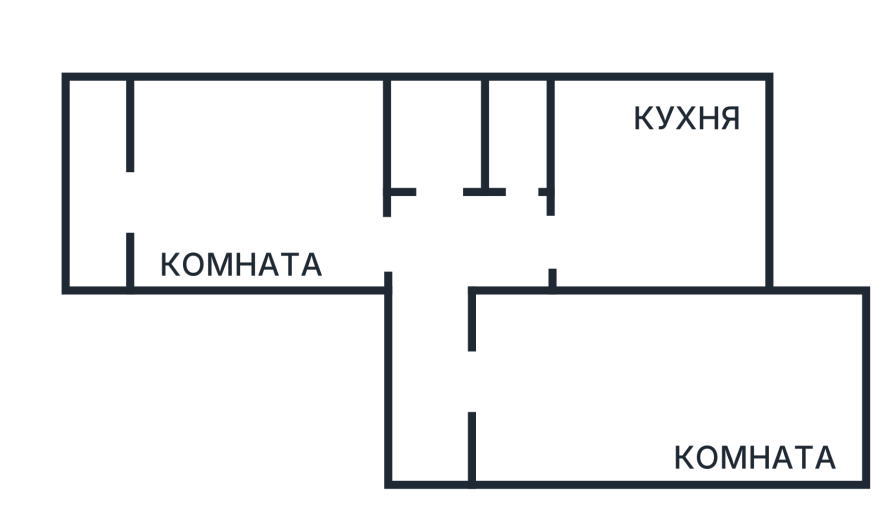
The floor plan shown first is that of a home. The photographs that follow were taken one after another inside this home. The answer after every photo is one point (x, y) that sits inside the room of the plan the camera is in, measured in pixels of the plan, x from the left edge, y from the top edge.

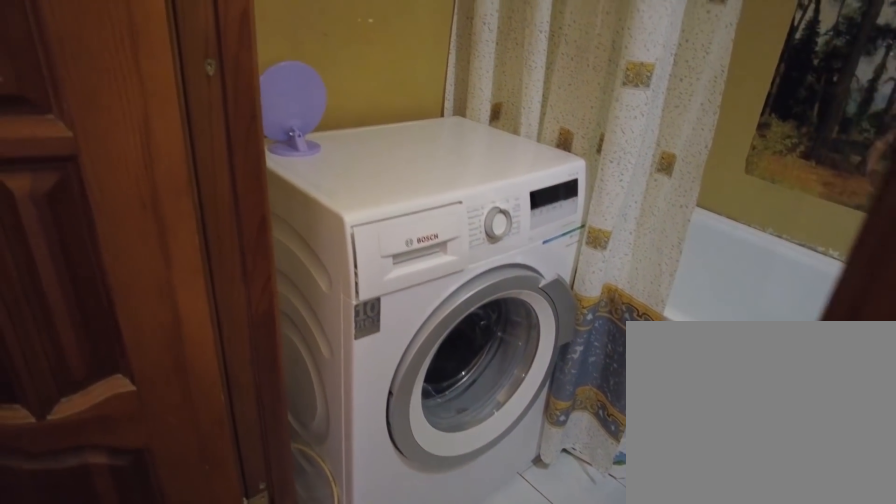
(444, 243)
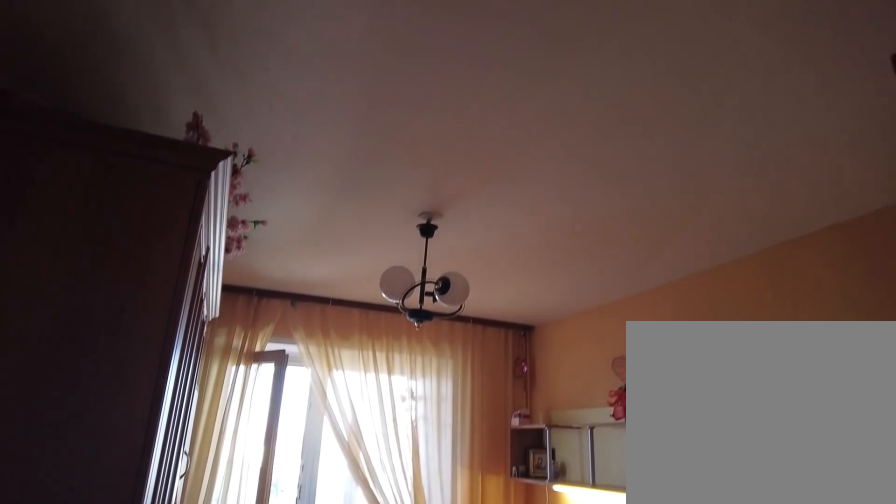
(285, 214)
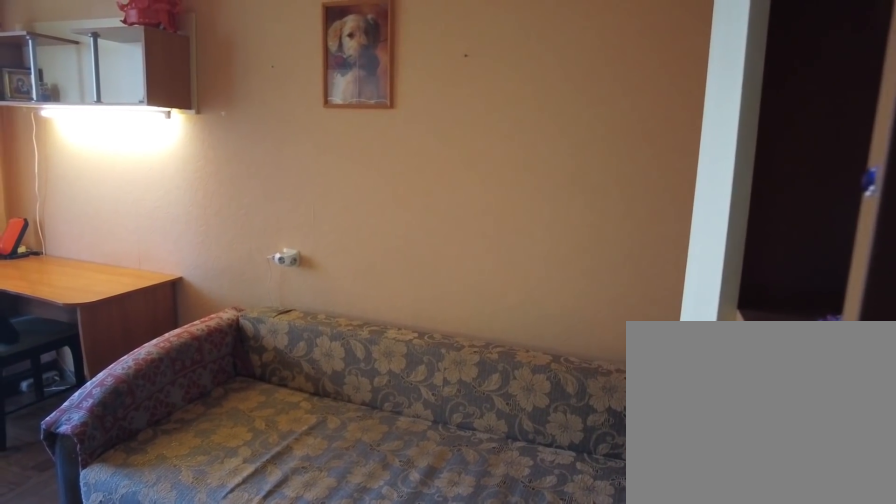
(285, 214)
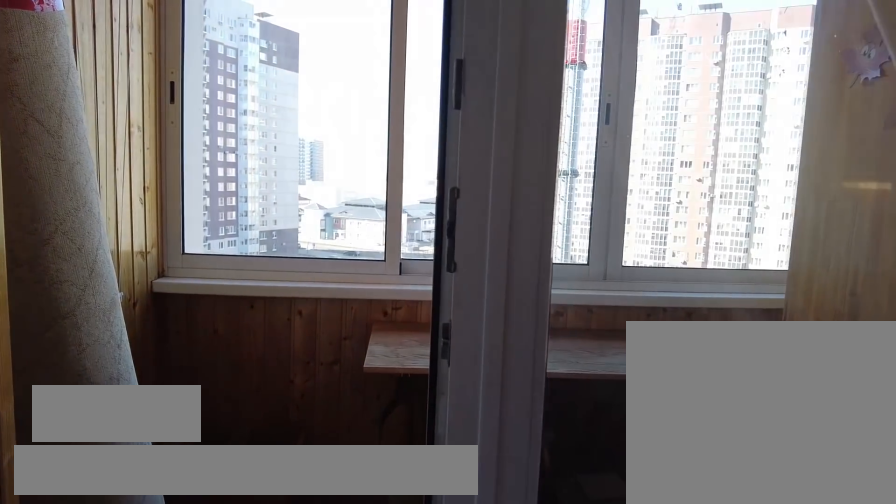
(153, 199)
